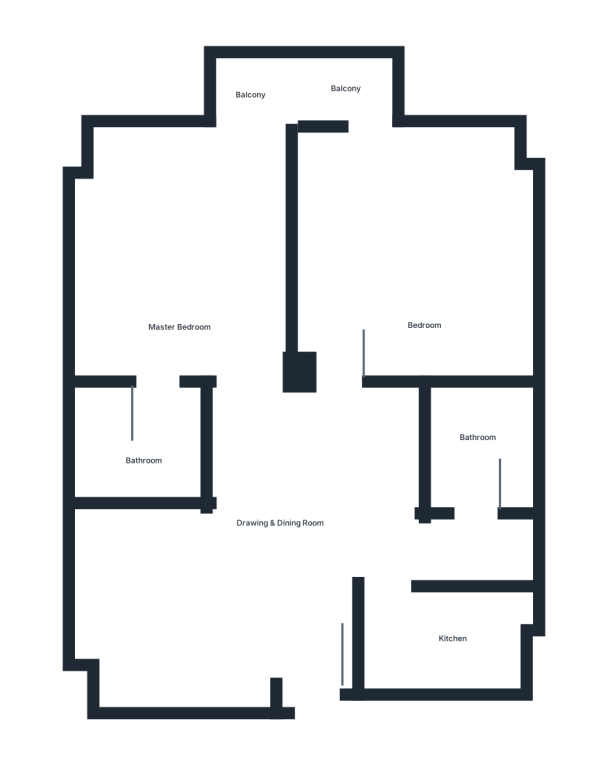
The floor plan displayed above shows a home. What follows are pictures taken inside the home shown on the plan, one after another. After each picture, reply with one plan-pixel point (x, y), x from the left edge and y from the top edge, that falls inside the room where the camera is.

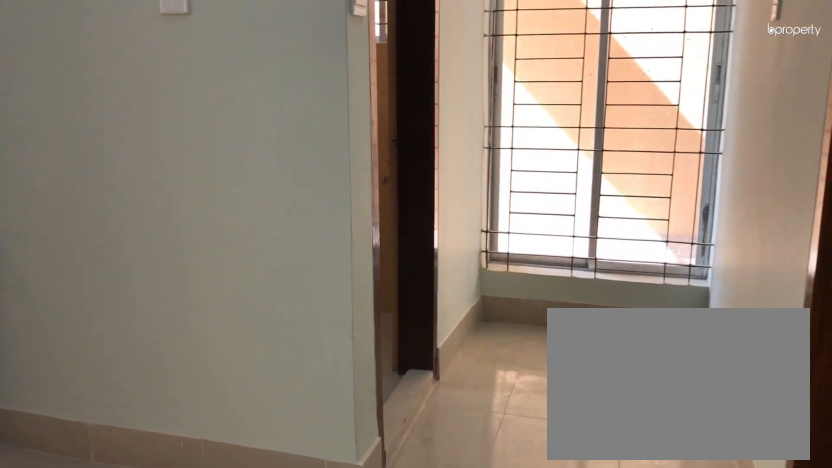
(287, 545)
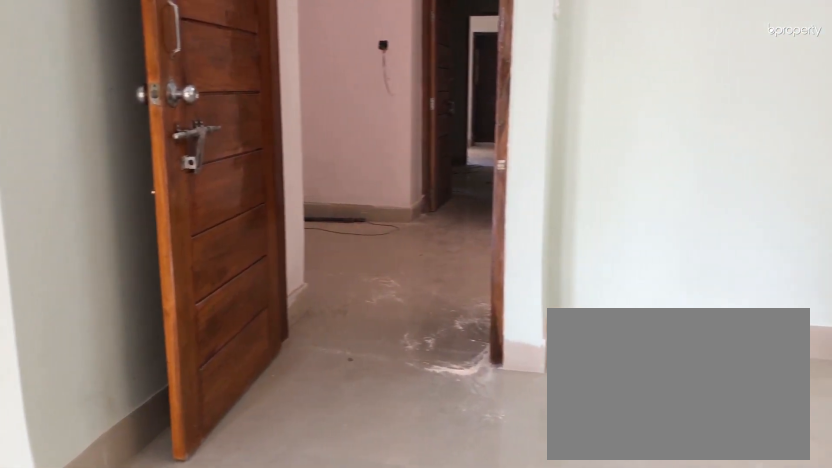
(286, 544)
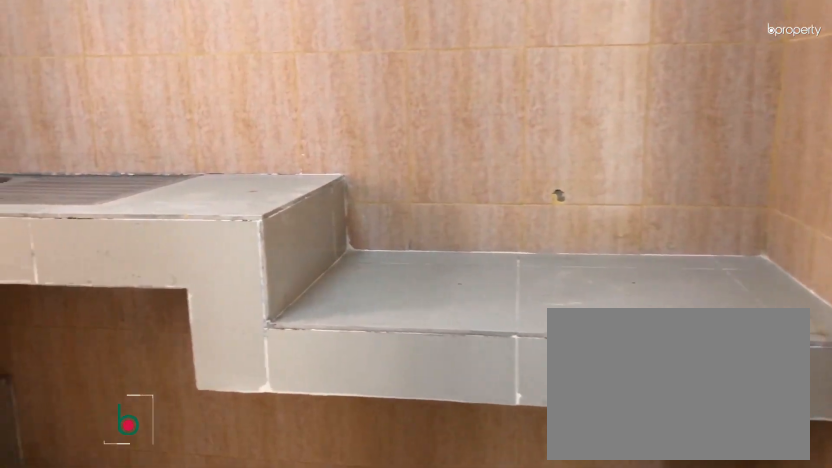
(453, 652)
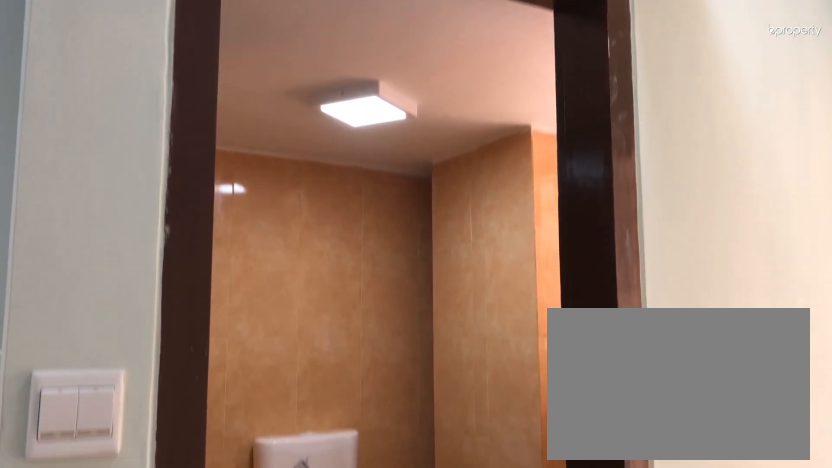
(476, 529)
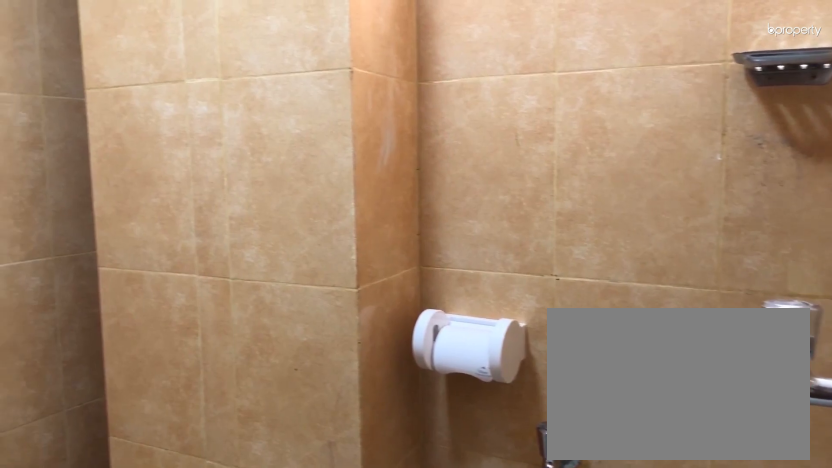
(477, 447)
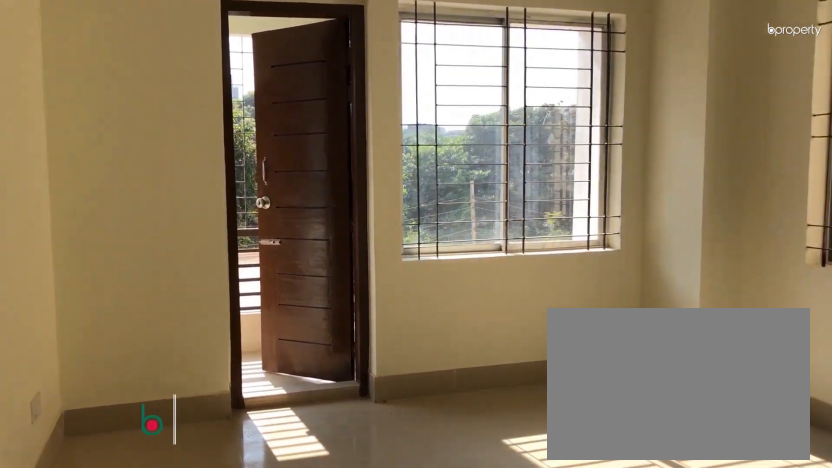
(422, 256)
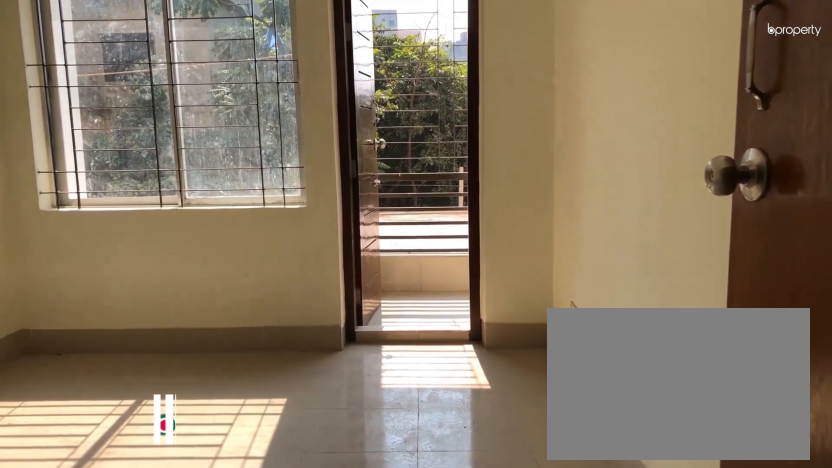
(154, 271)
